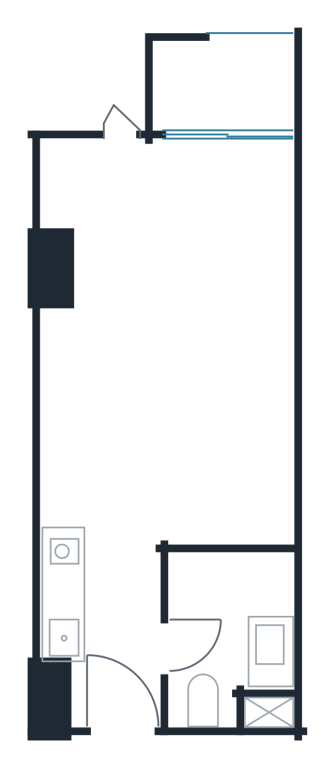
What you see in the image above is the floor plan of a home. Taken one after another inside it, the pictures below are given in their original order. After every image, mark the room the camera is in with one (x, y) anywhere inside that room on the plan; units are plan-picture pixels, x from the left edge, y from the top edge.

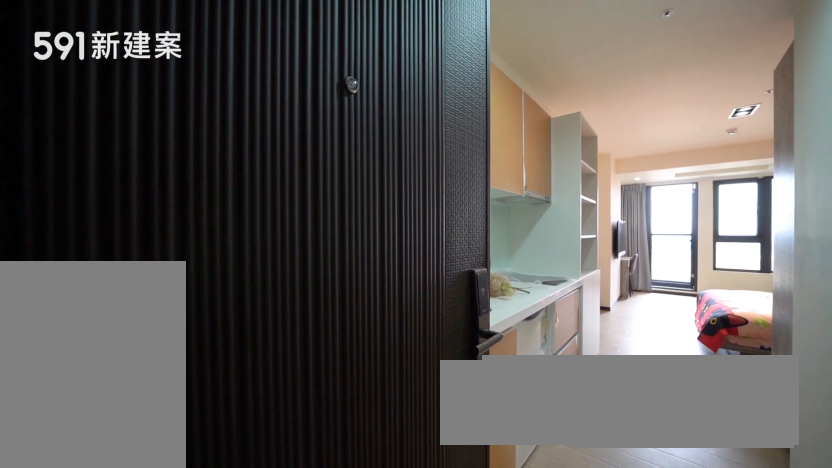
(114, 697)
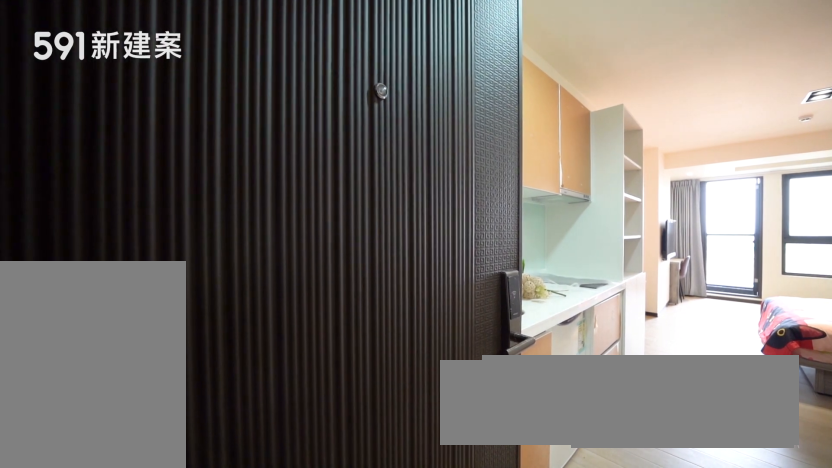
(114, 697)
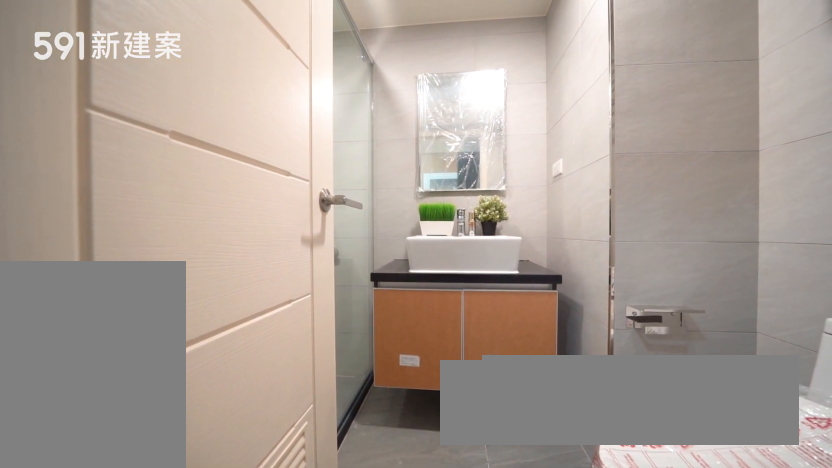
(227, 628)
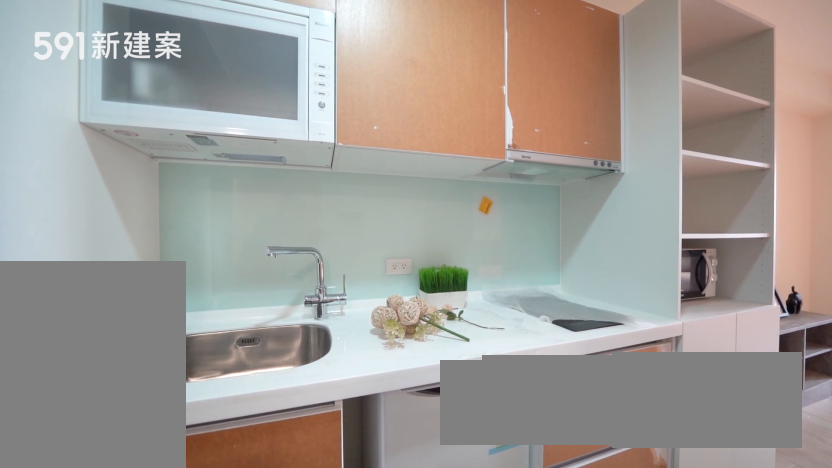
(99, 563)
